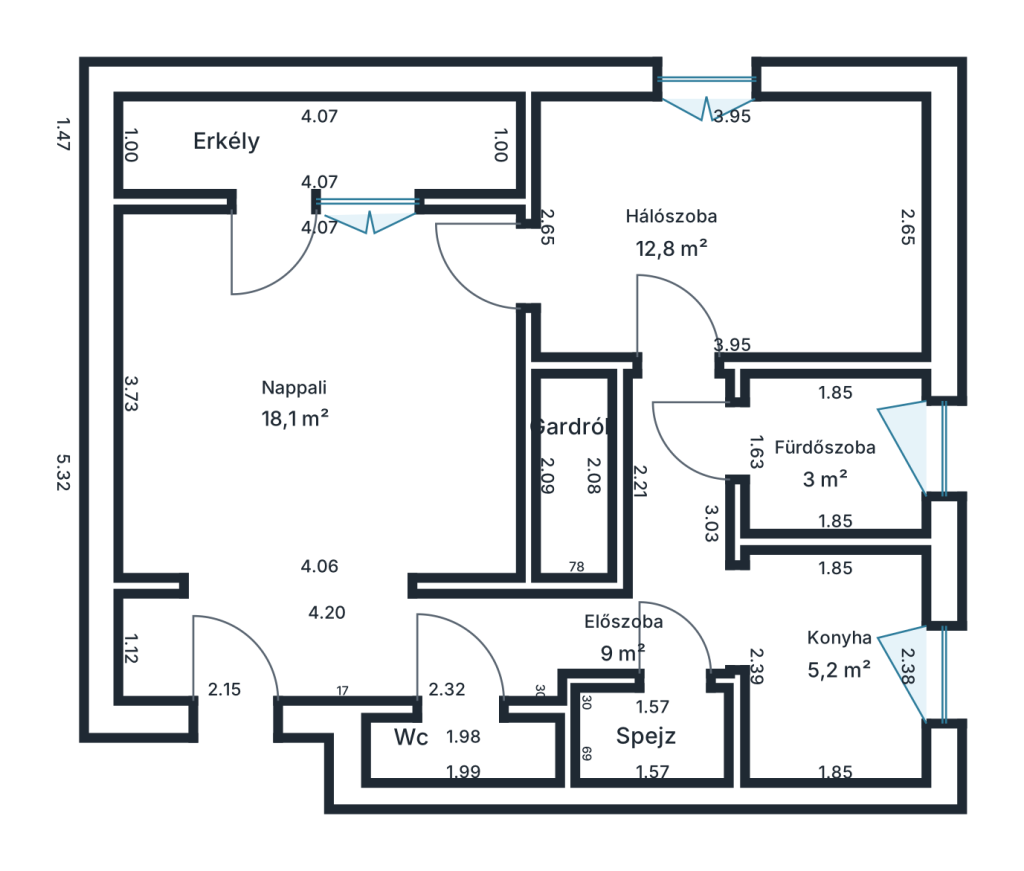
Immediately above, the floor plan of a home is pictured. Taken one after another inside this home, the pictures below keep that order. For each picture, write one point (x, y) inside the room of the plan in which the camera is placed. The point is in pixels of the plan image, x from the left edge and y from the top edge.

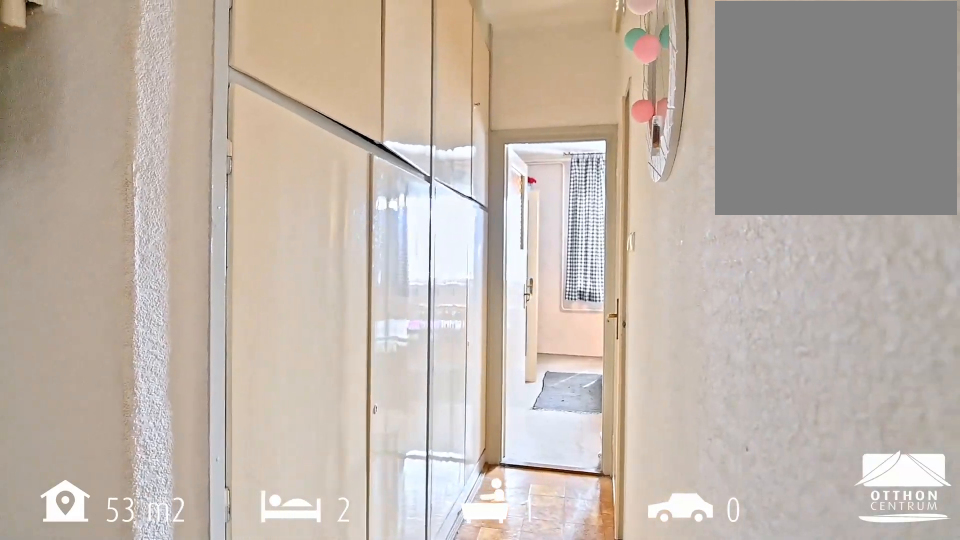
(677, 542)
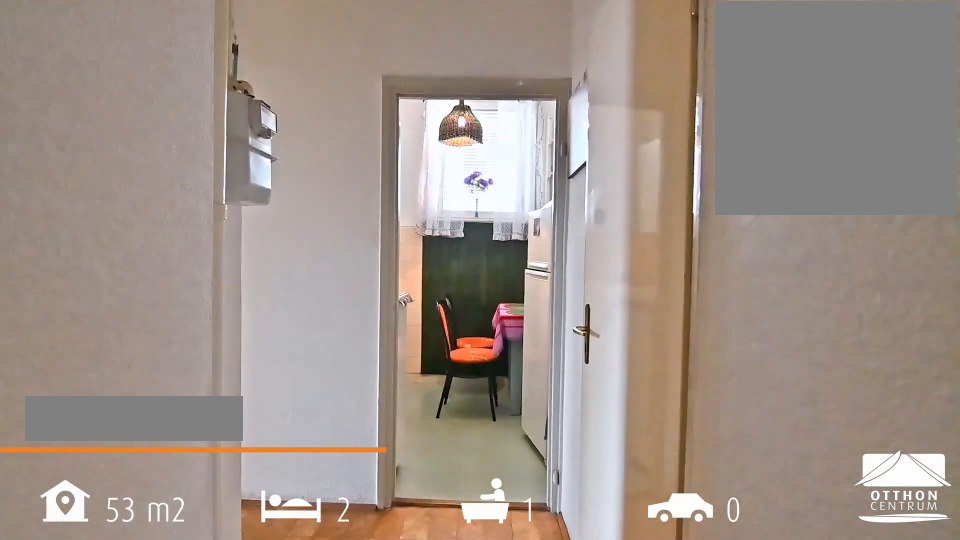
(361, 645)
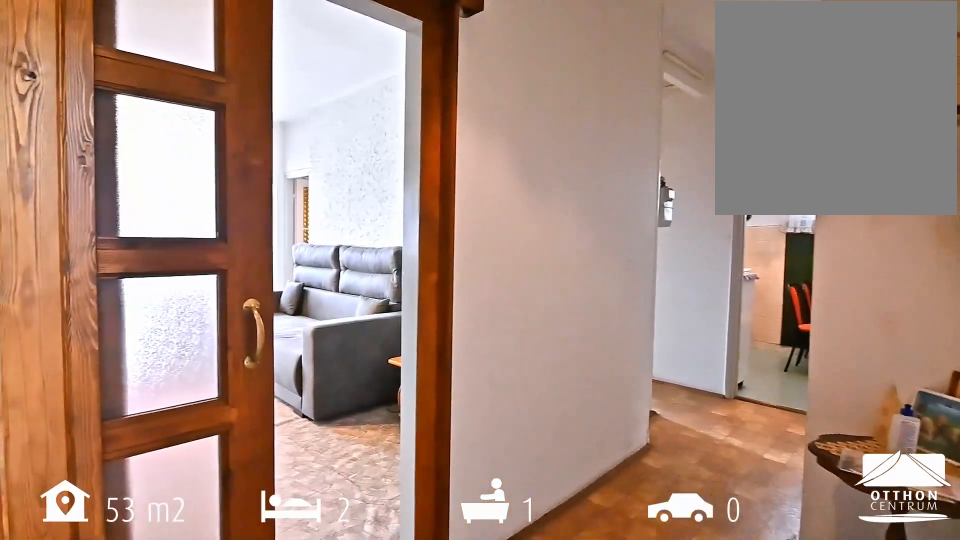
(360, 645)
